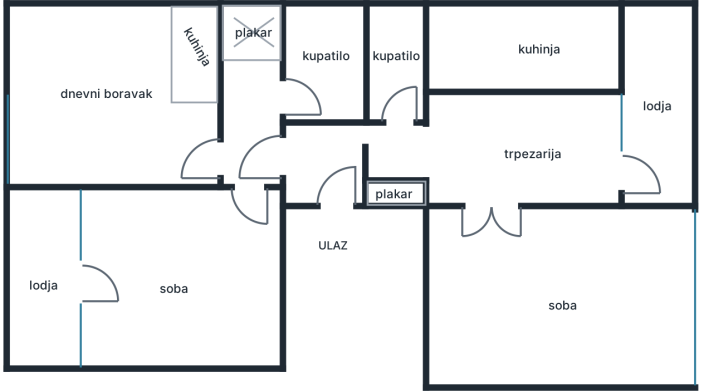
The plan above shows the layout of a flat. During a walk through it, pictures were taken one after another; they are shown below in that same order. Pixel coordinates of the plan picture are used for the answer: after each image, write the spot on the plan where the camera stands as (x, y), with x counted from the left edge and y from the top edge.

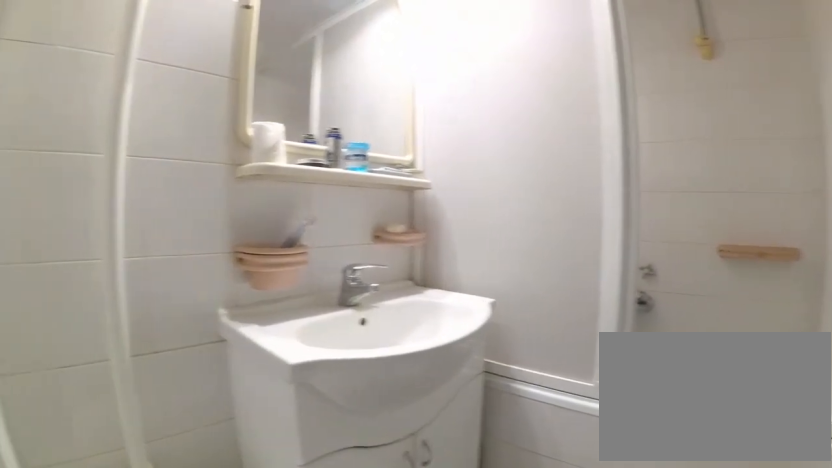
(312, 108)
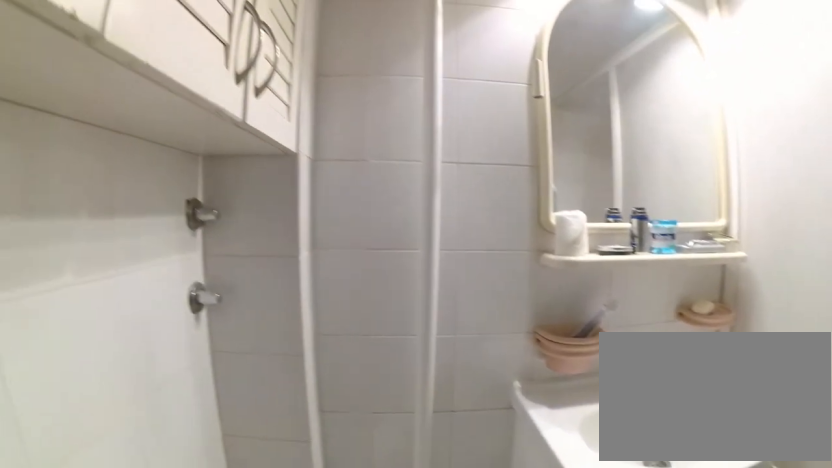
(329, 103)
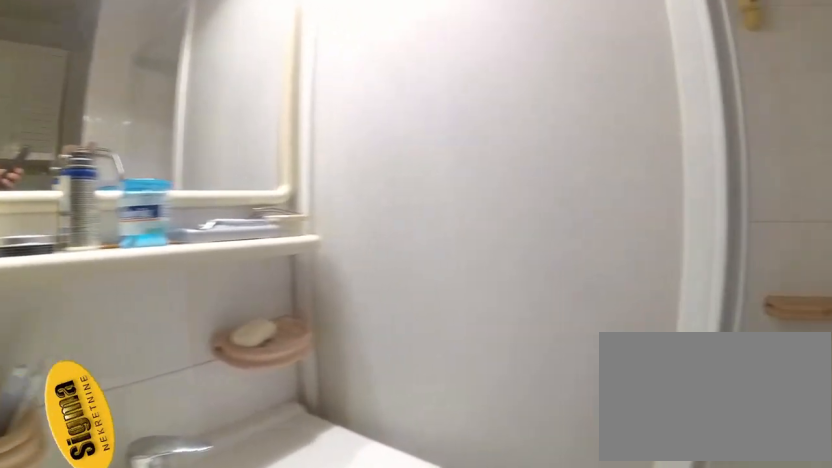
(309, 88)
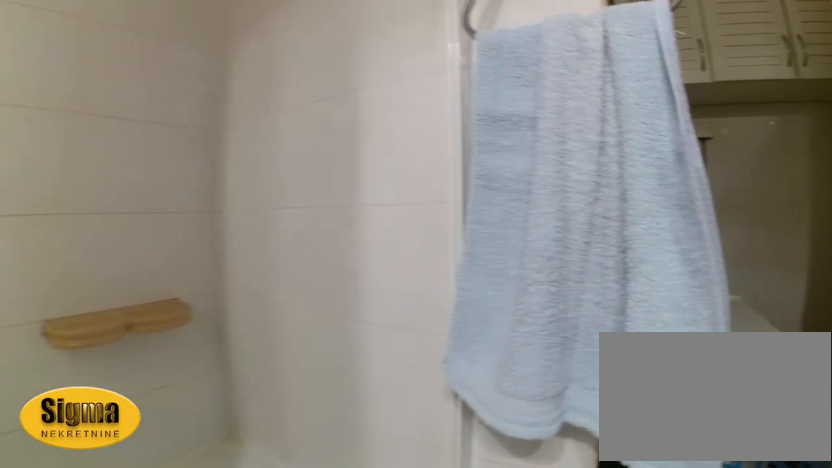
(322, 64)
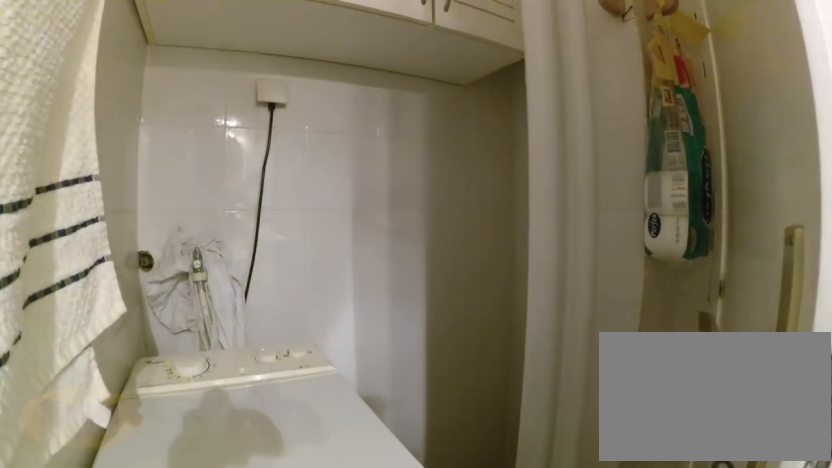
(348, 74)
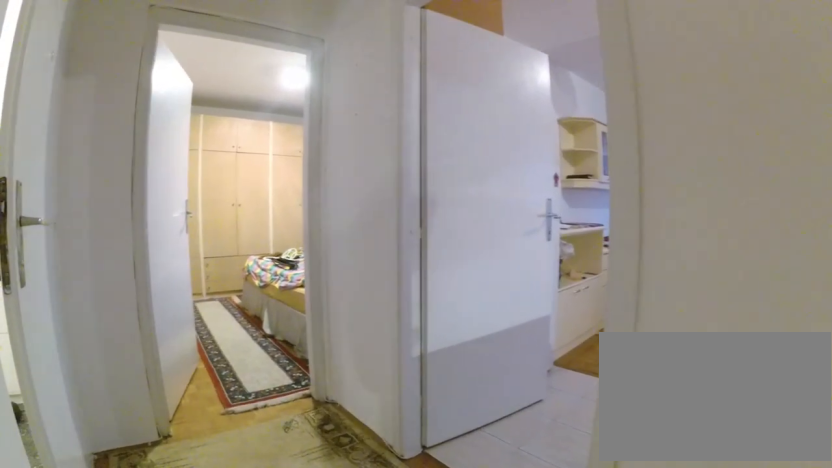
(255, 64)
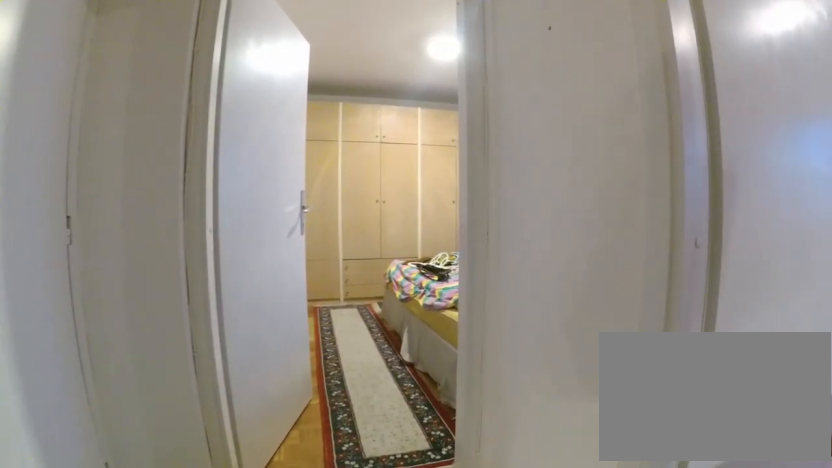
(256, 104)
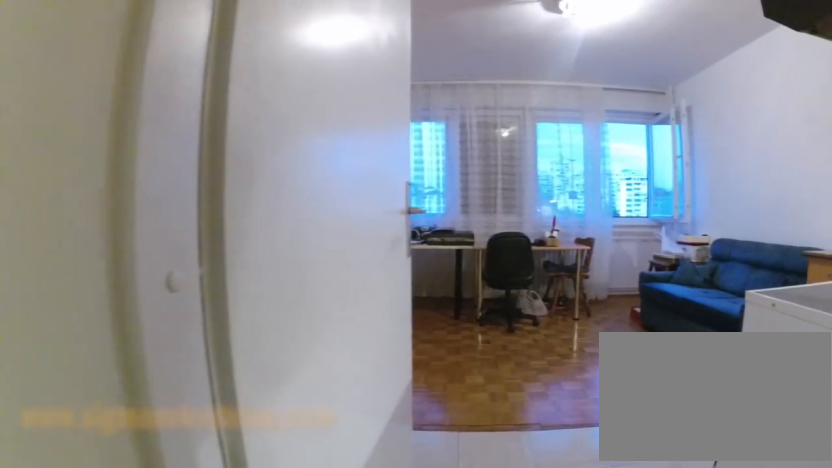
(259, 148)
